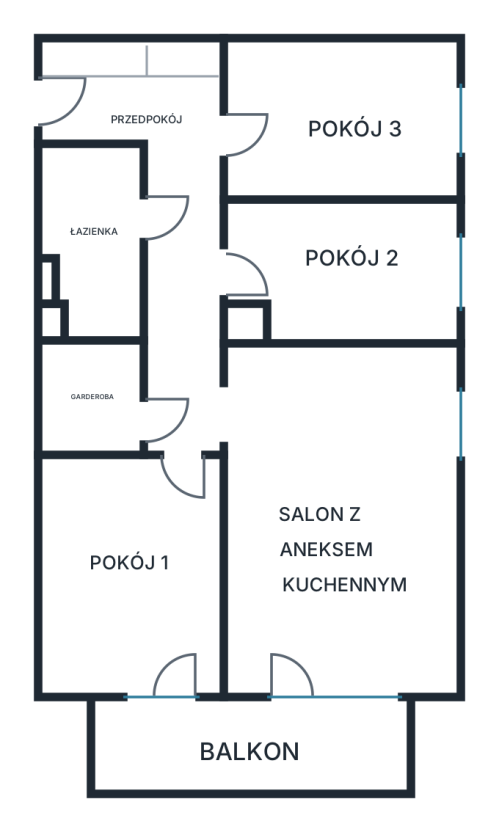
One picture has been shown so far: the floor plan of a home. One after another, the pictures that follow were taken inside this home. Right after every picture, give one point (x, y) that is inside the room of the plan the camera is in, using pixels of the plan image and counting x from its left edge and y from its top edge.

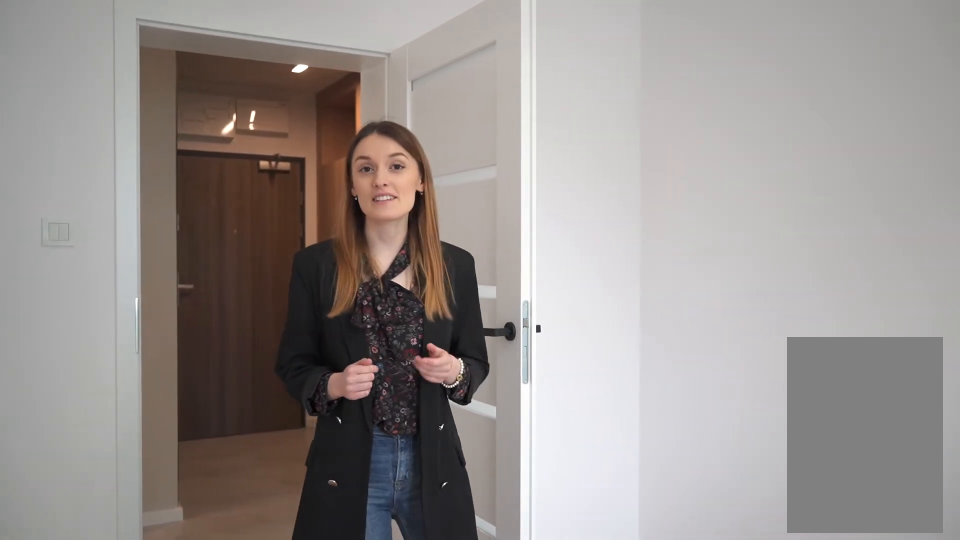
(347, 120)
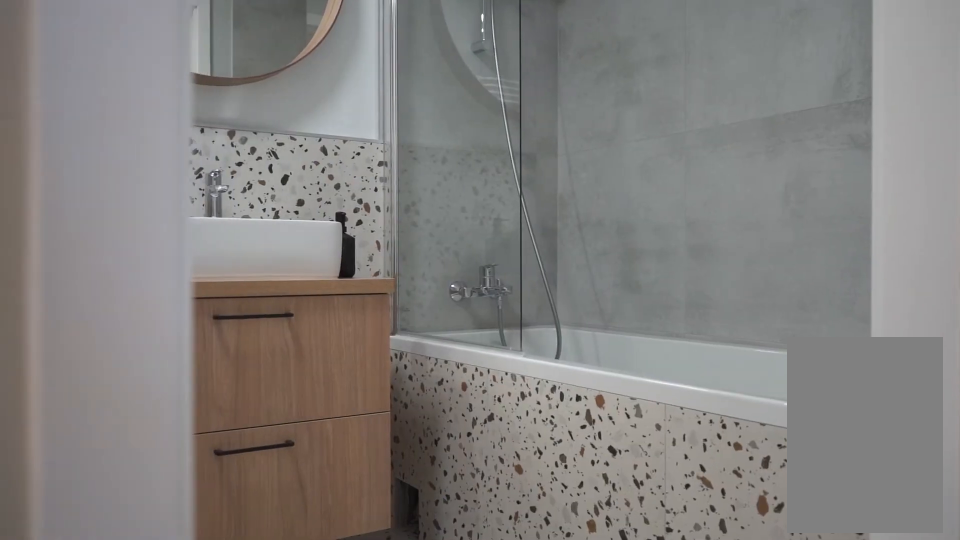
(93, 239)
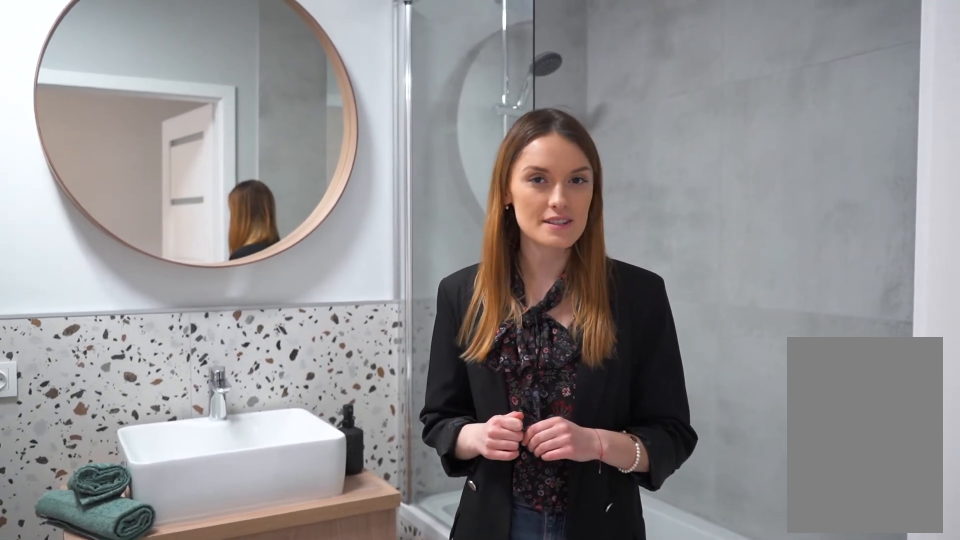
(93, 239)
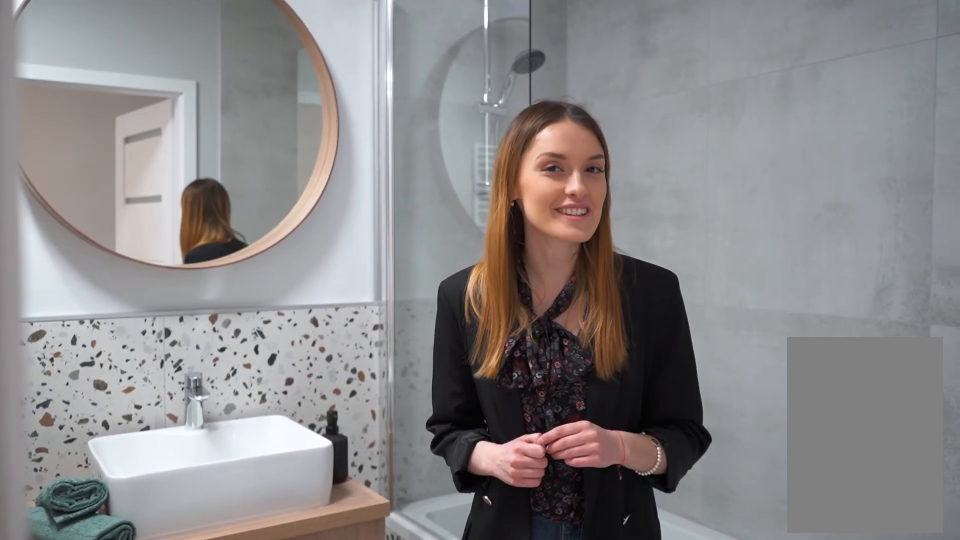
(93, 239)
